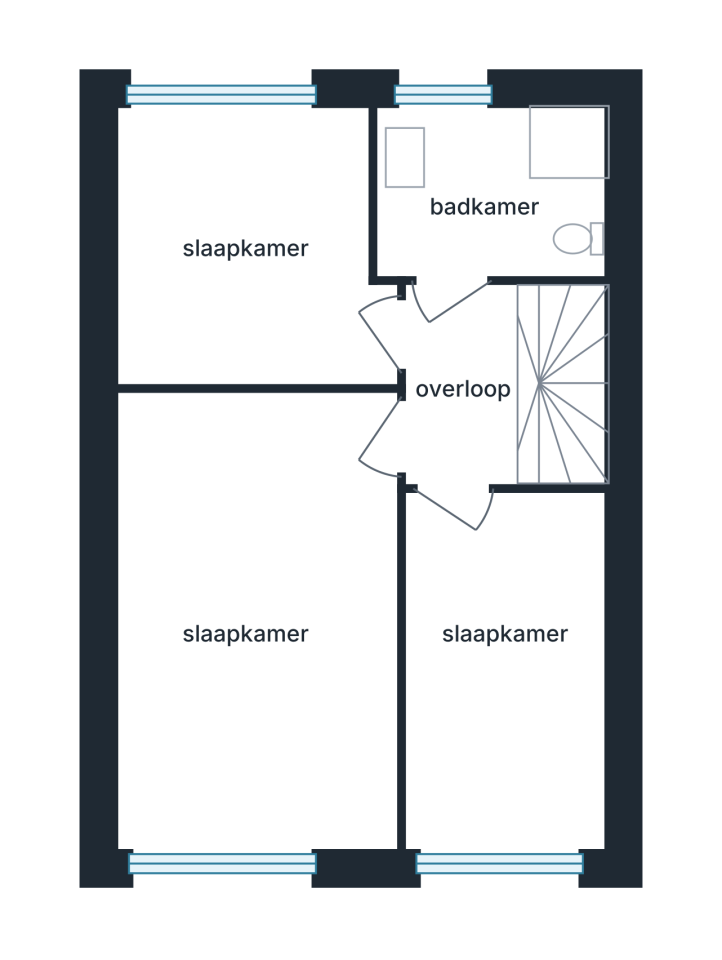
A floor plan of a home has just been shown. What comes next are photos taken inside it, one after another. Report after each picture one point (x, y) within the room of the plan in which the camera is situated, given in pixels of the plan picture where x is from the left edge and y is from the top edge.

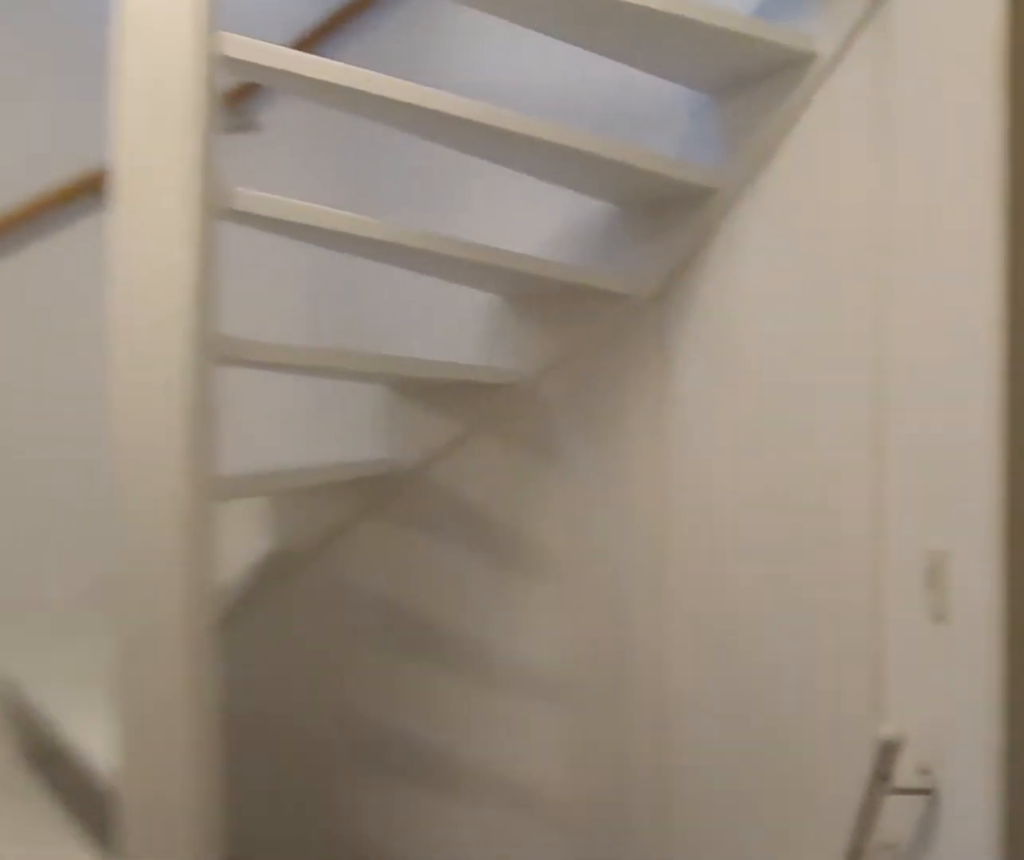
(460, 384)
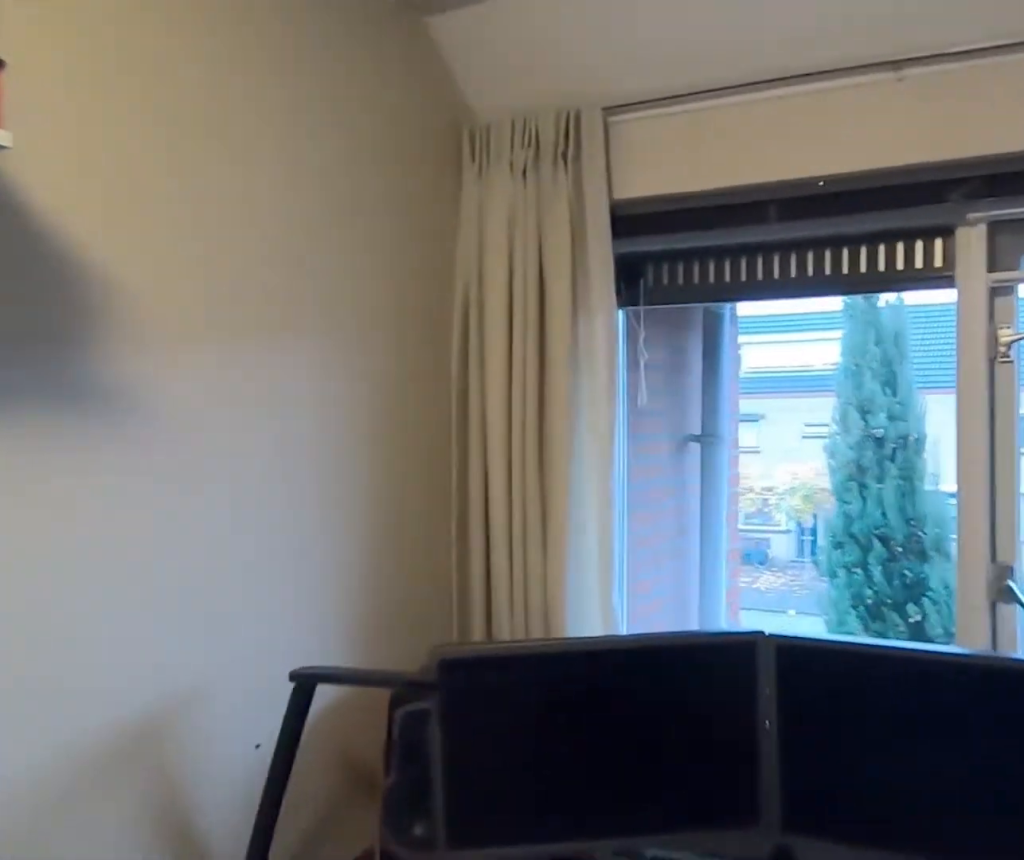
(507, 674)
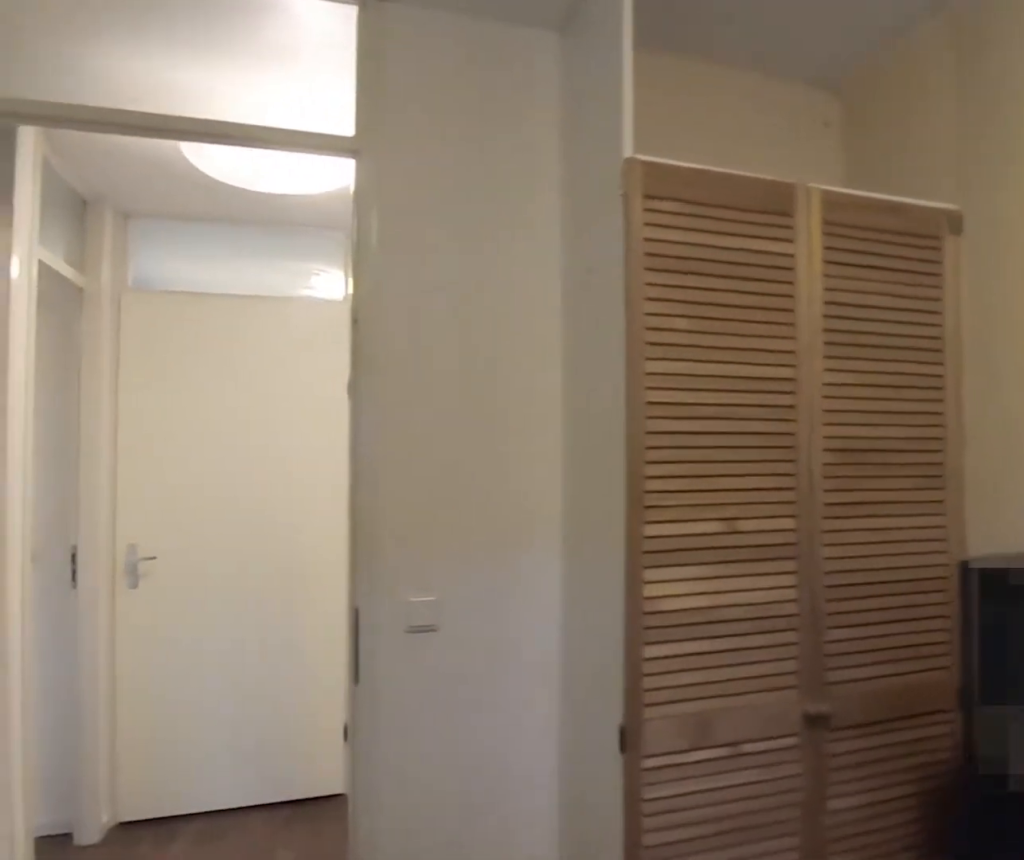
(507, 674)
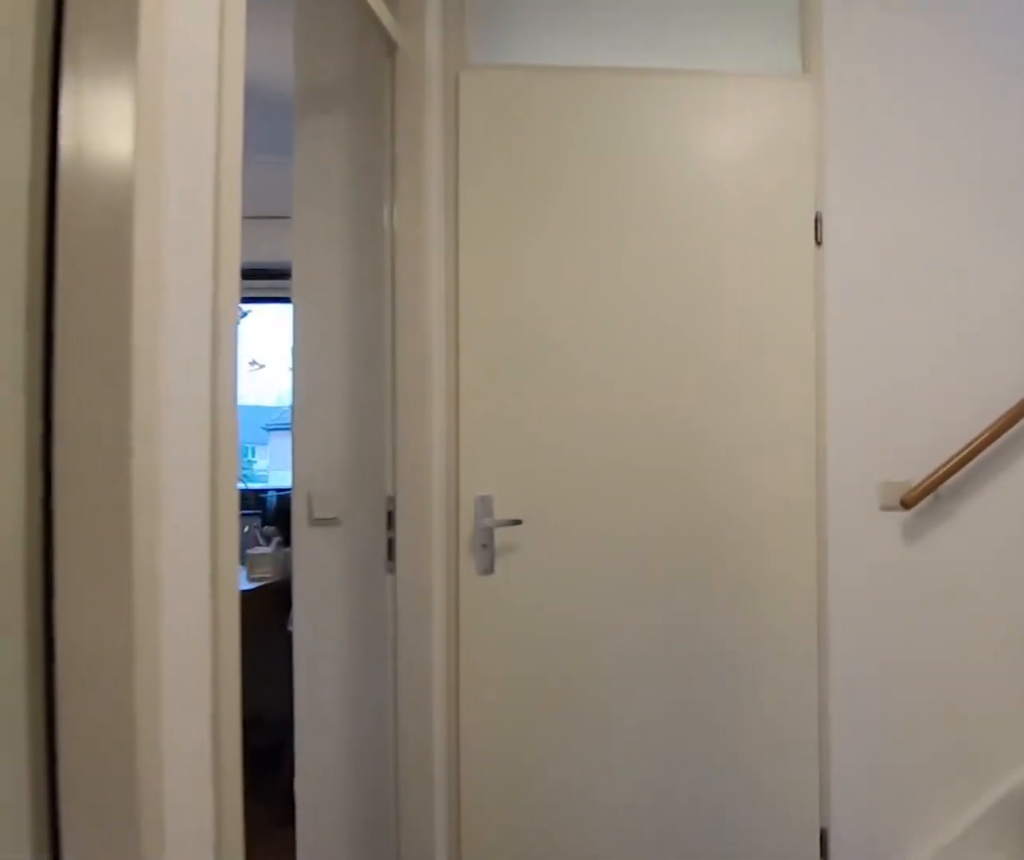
(460, 383)
